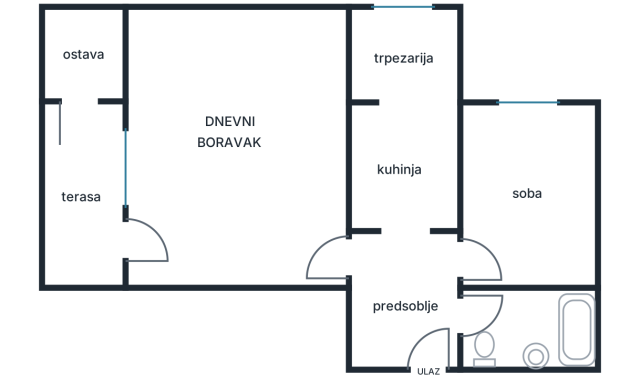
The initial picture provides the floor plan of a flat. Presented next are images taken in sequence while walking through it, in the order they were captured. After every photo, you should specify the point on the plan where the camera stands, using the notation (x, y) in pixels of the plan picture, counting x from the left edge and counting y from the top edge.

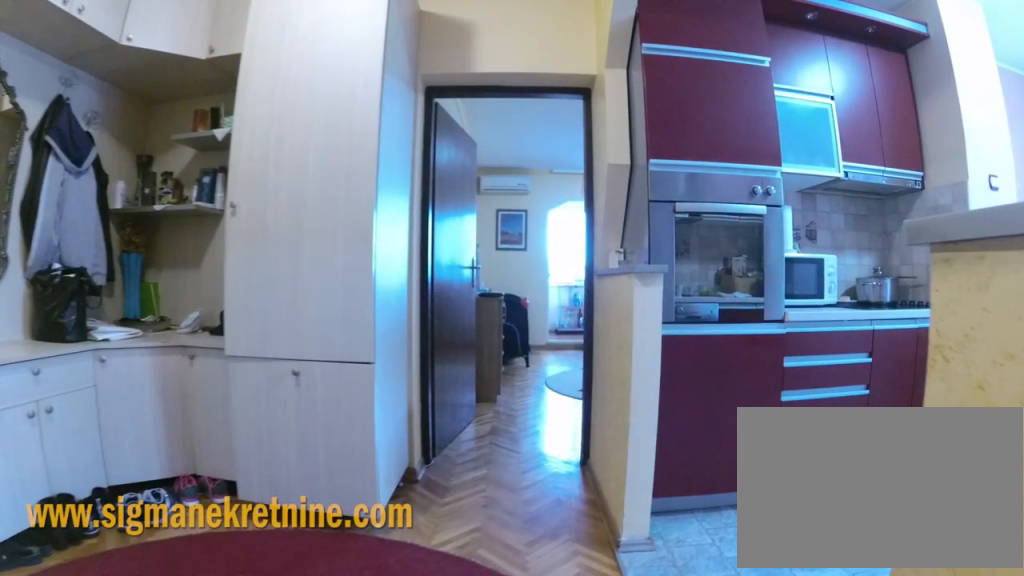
(445, 260)
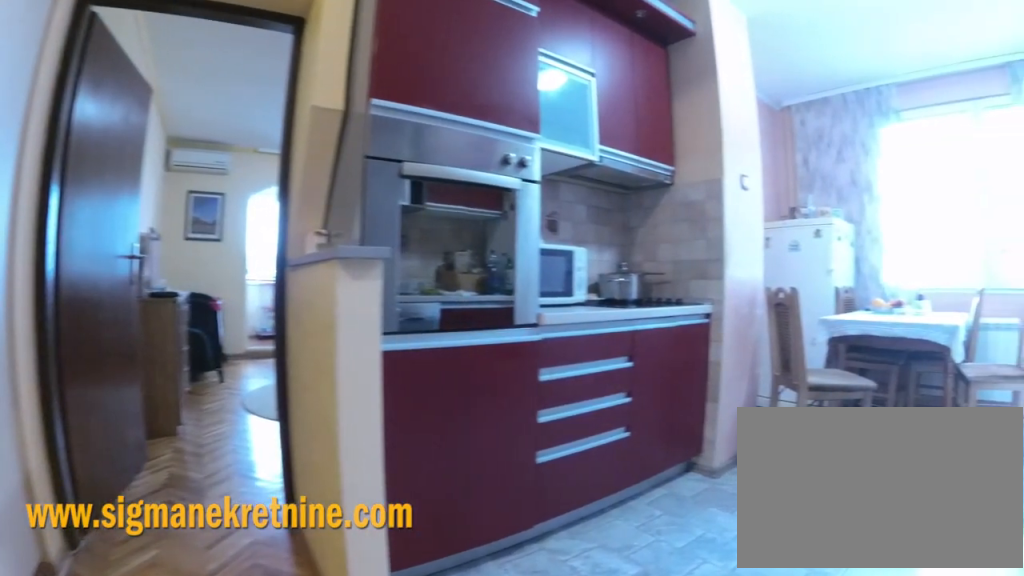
(424, 263)
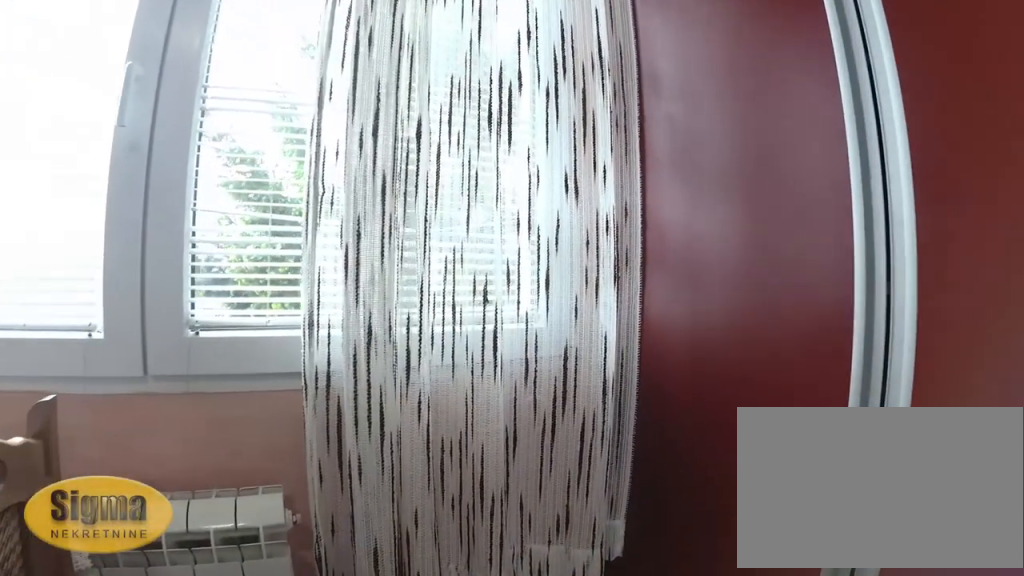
(415, 74)
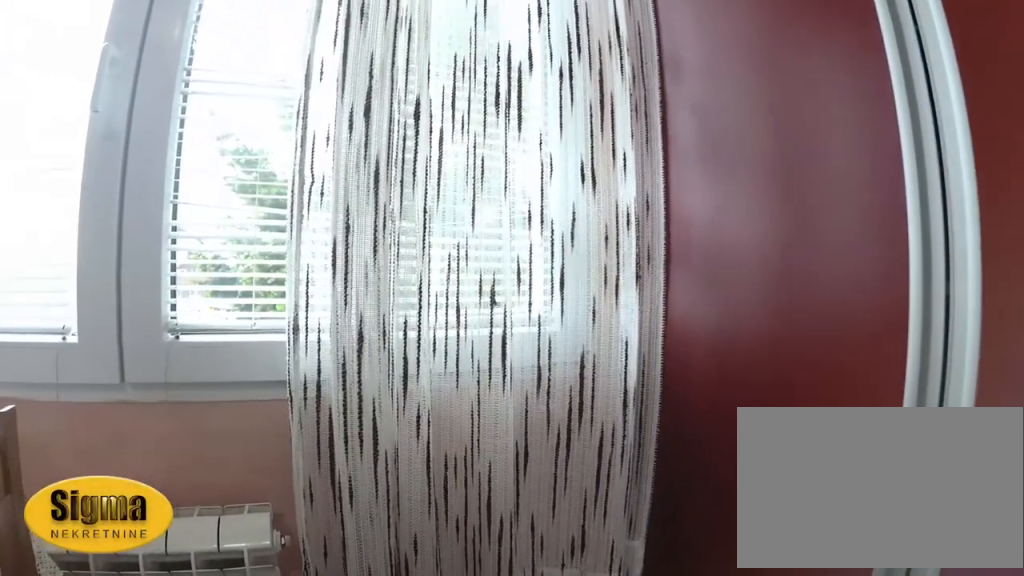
(415, 70)
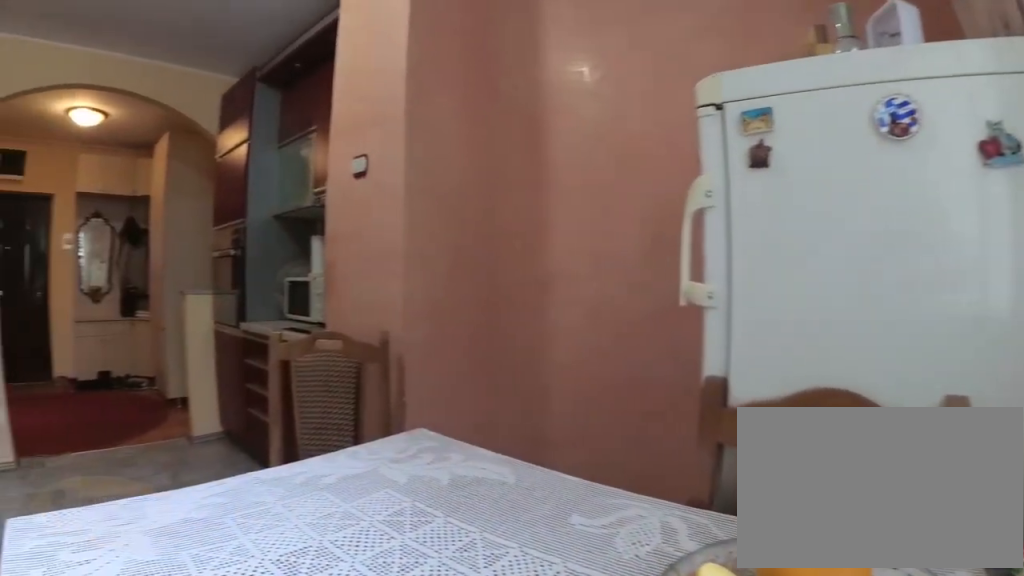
(424, 23)
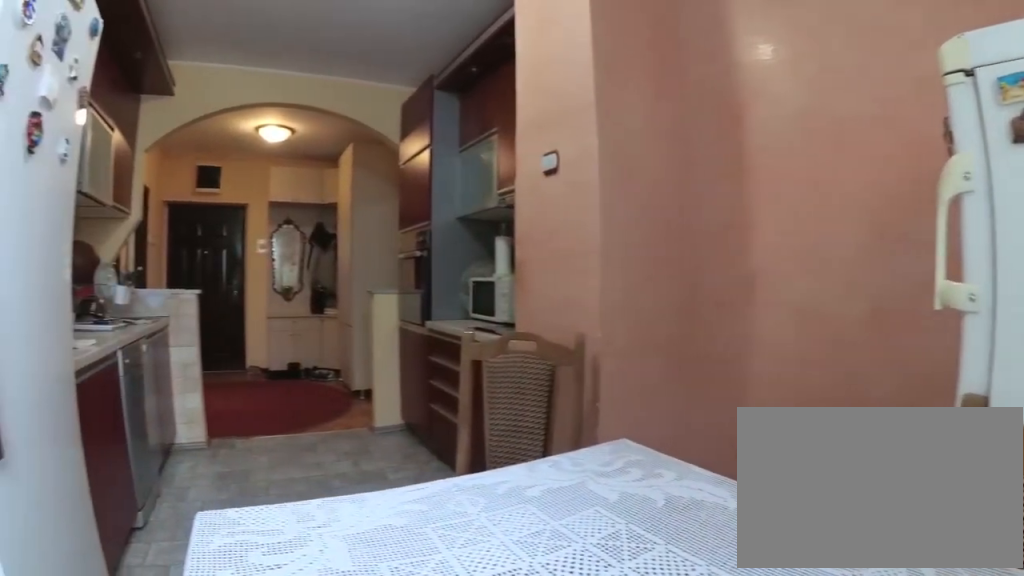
(418, 17)
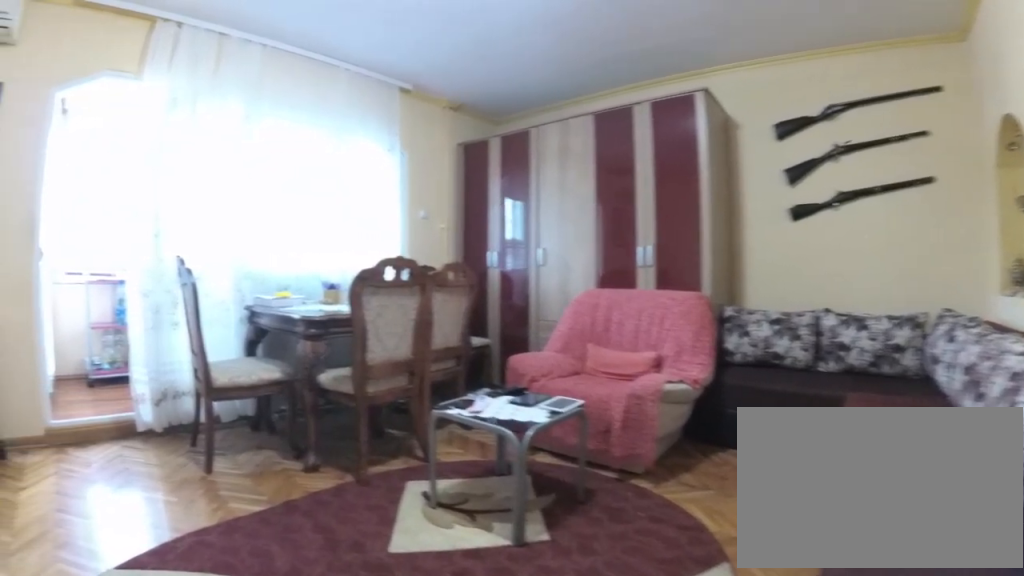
(322, 235)
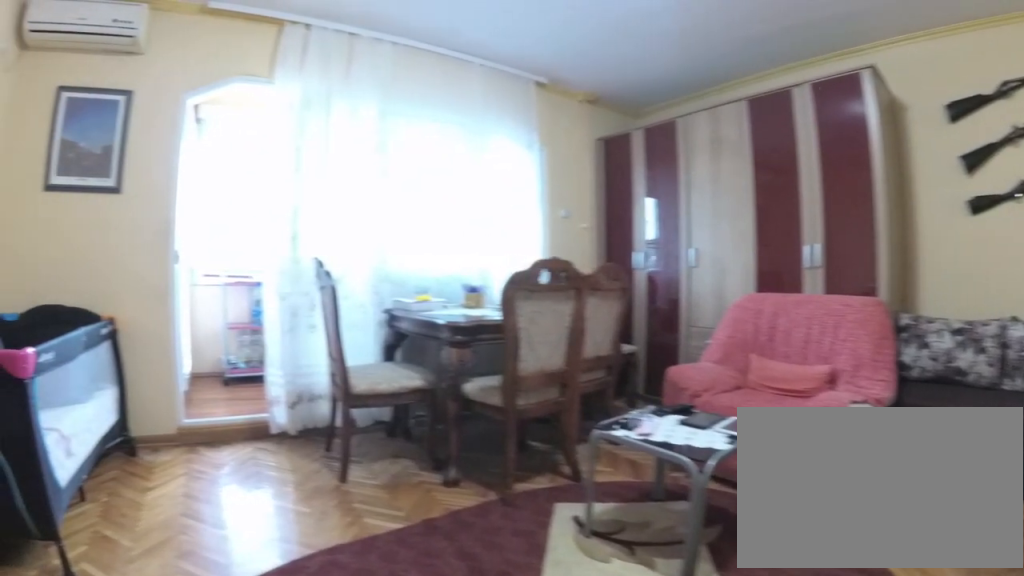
(316, 232)
